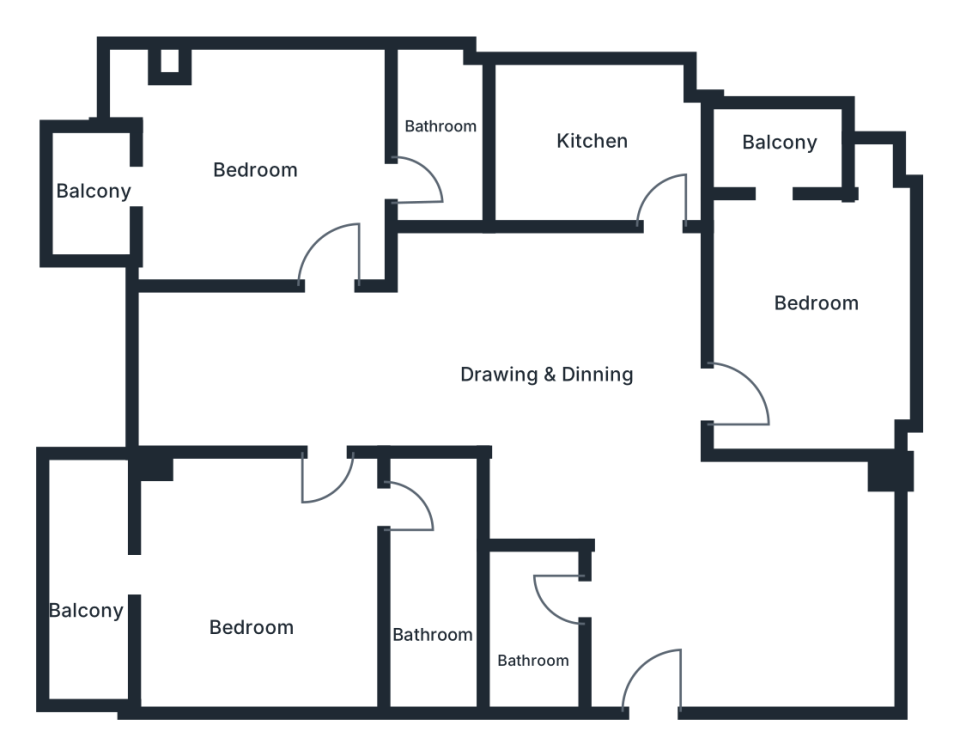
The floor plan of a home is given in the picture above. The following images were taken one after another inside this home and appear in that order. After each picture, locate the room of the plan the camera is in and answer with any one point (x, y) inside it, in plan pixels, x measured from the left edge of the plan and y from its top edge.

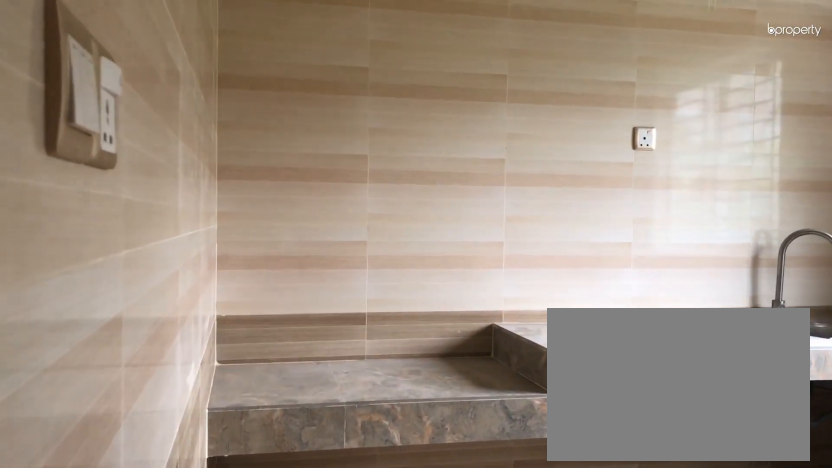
(591, 134)
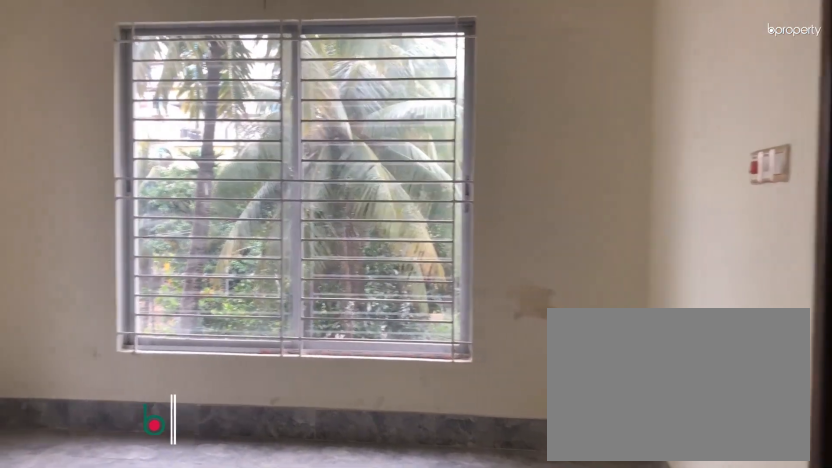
(256, 174)
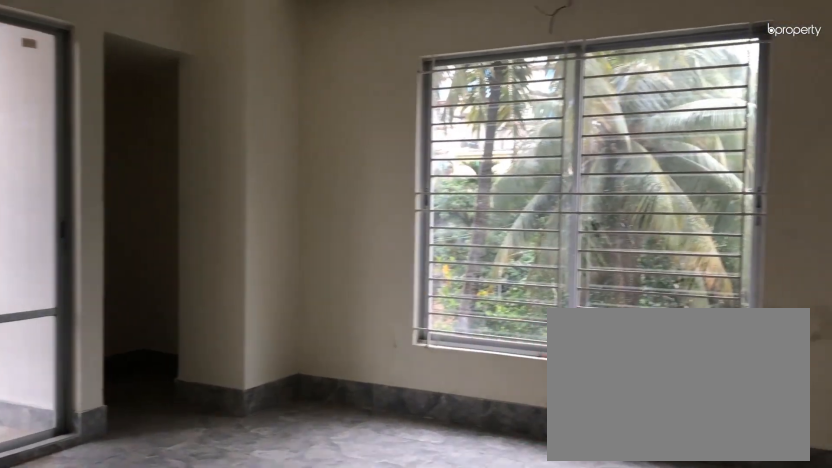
(256, 174)
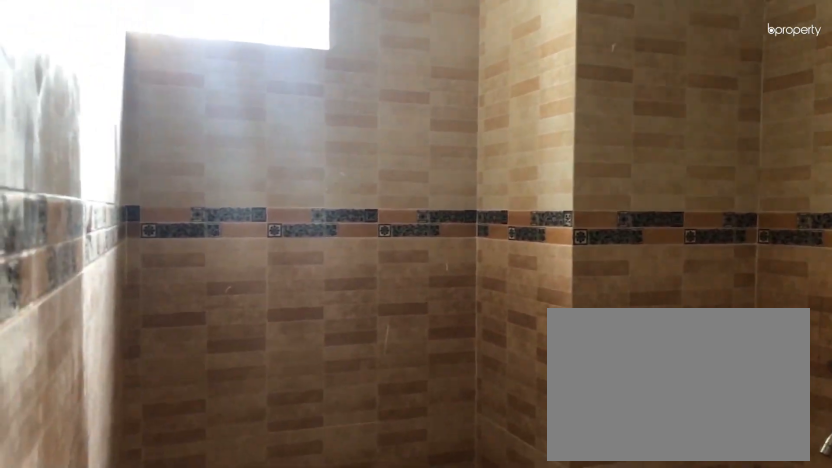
(437, 142)
